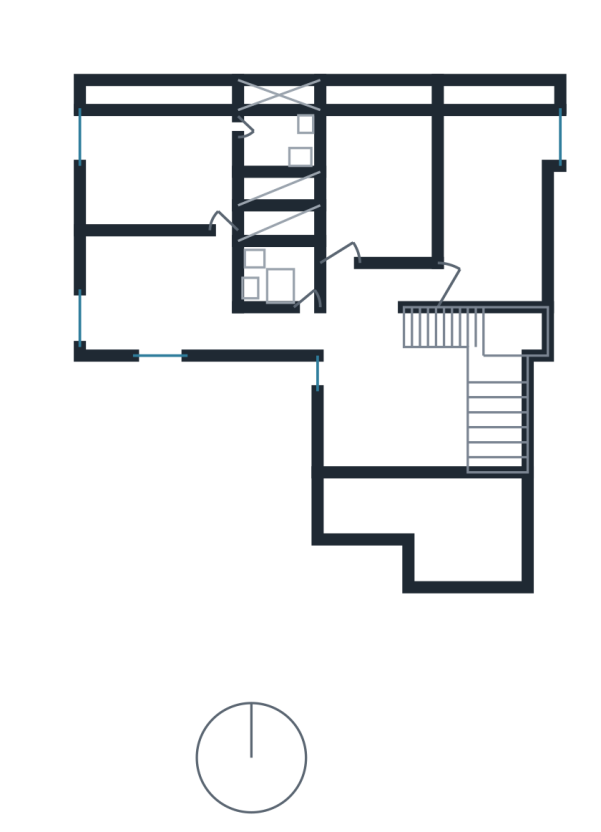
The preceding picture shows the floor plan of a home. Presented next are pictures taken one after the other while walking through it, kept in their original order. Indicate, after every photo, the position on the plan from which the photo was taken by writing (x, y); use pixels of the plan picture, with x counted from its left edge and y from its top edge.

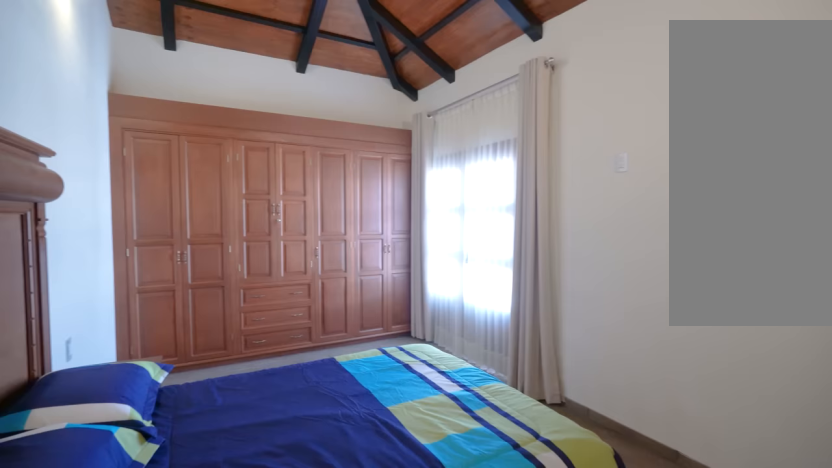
(472, 279)
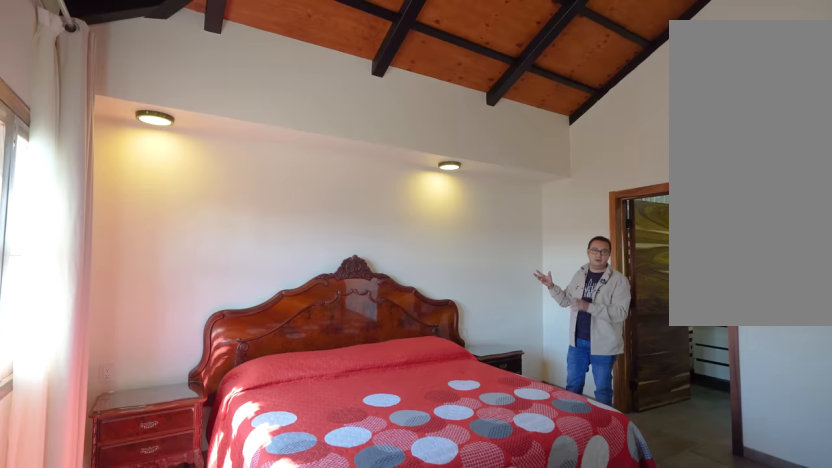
(221, 195)
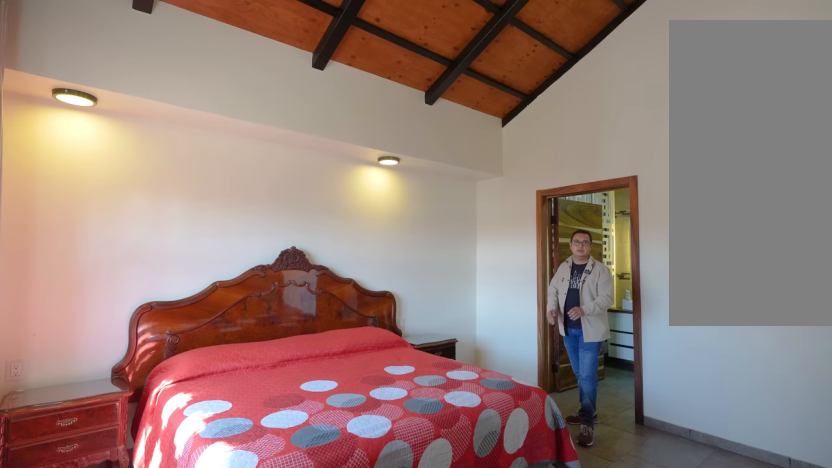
(205, 191)
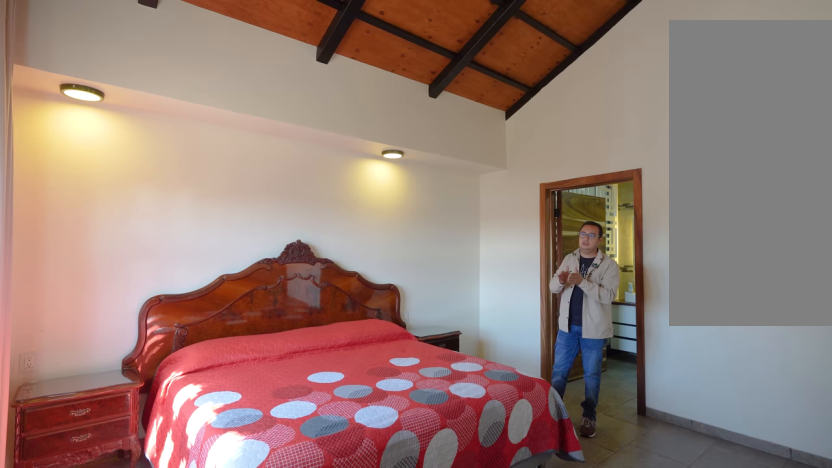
(163, 205)
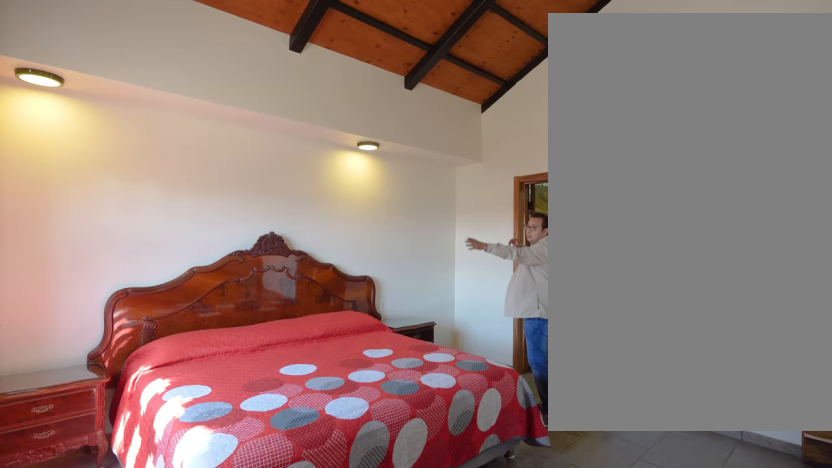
(163, 205)
